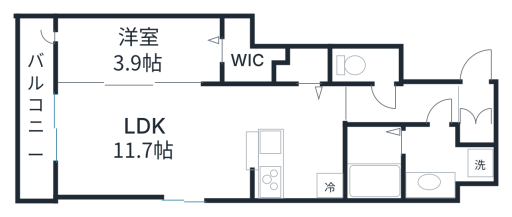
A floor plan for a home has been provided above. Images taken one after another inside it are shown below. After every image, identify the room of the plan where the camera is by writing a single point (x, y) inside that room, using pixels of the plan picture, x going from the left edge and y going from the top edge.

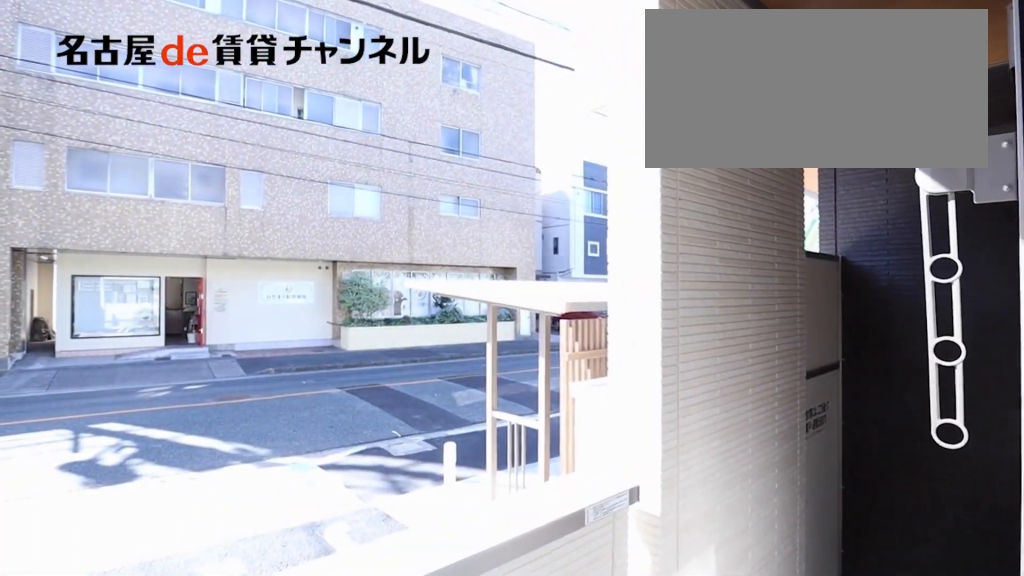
(38, 110)
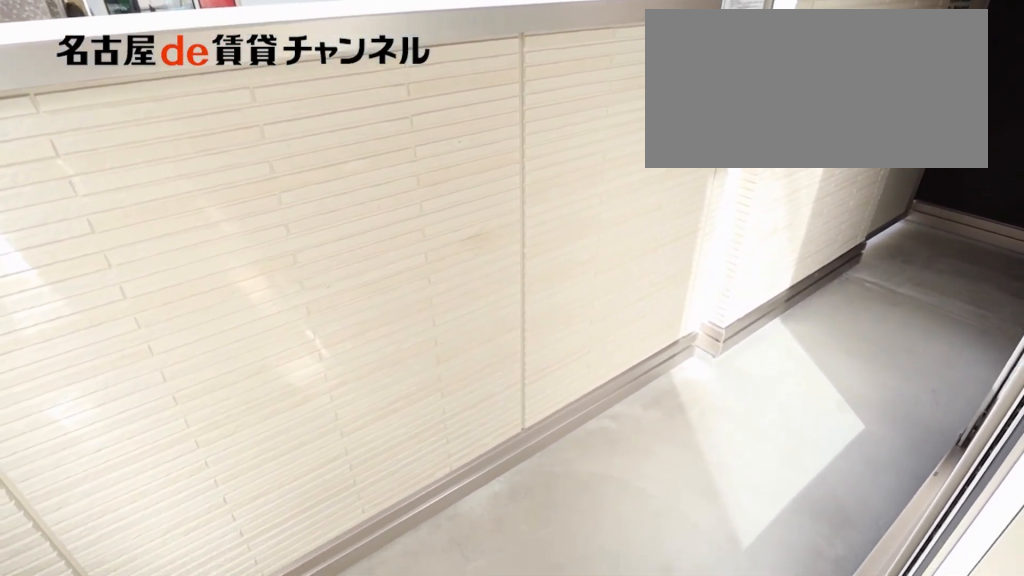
(38, 110)
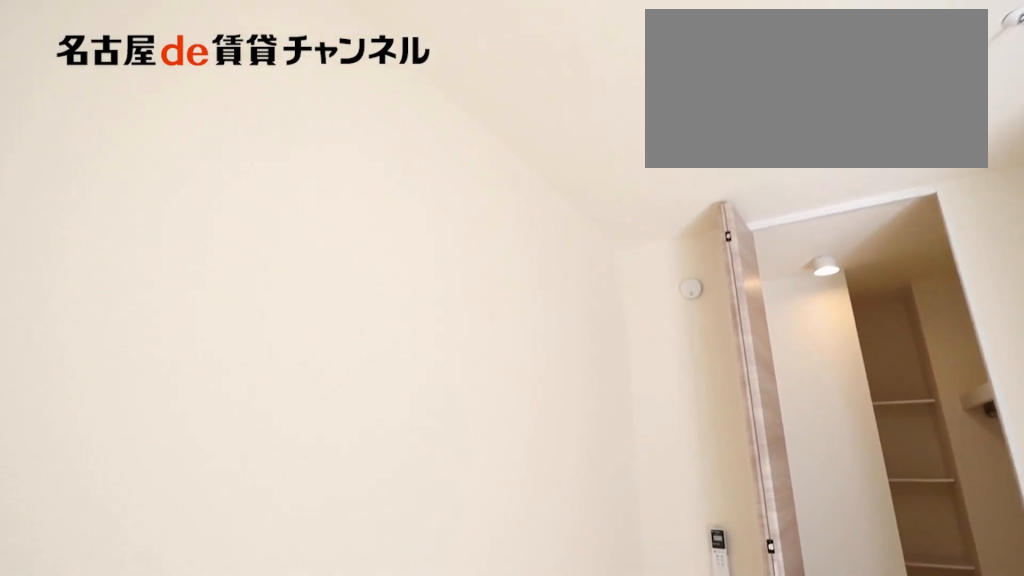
(139, 51)
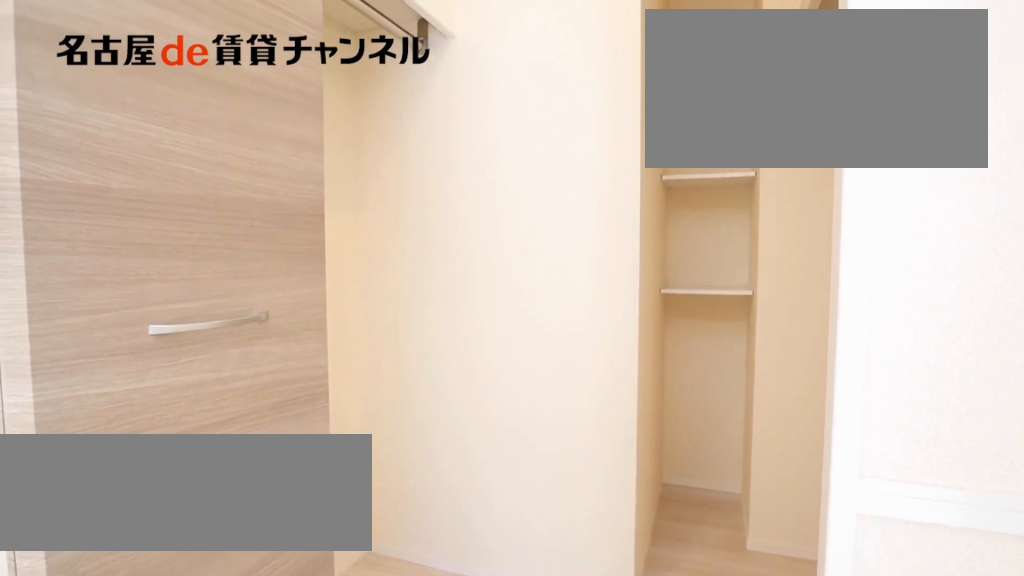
(246, 56)
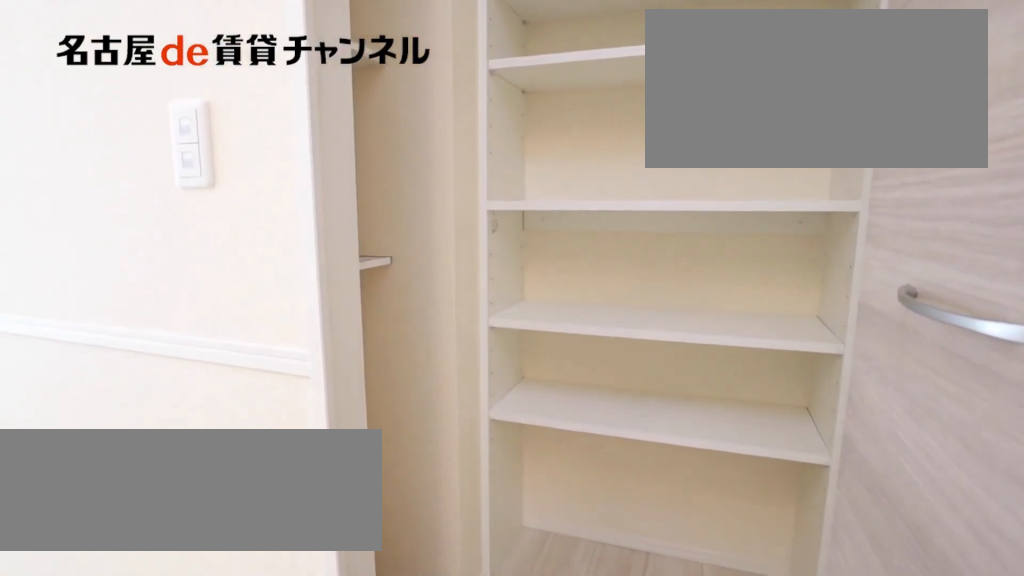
(302, 68)
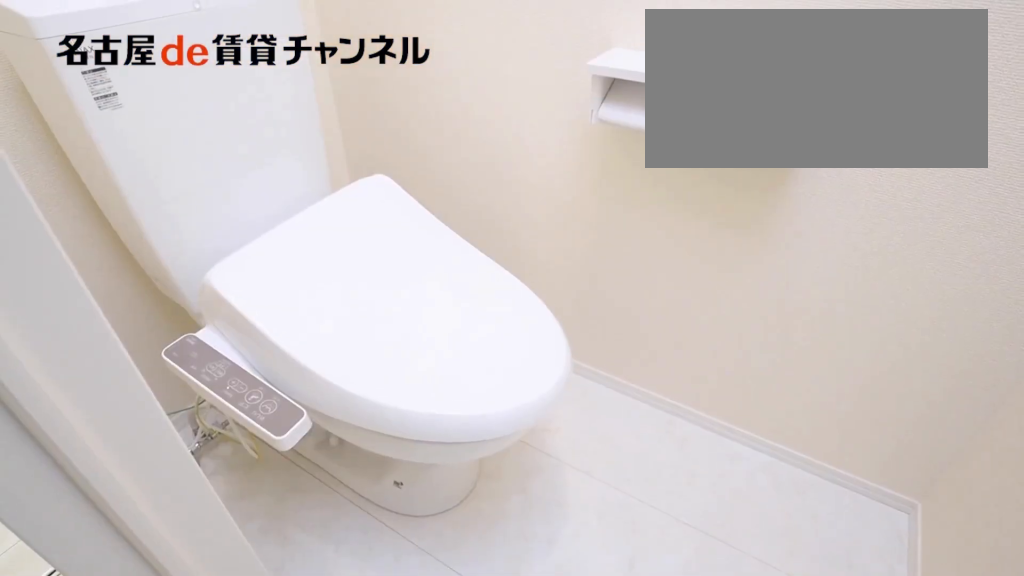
(366, 65)
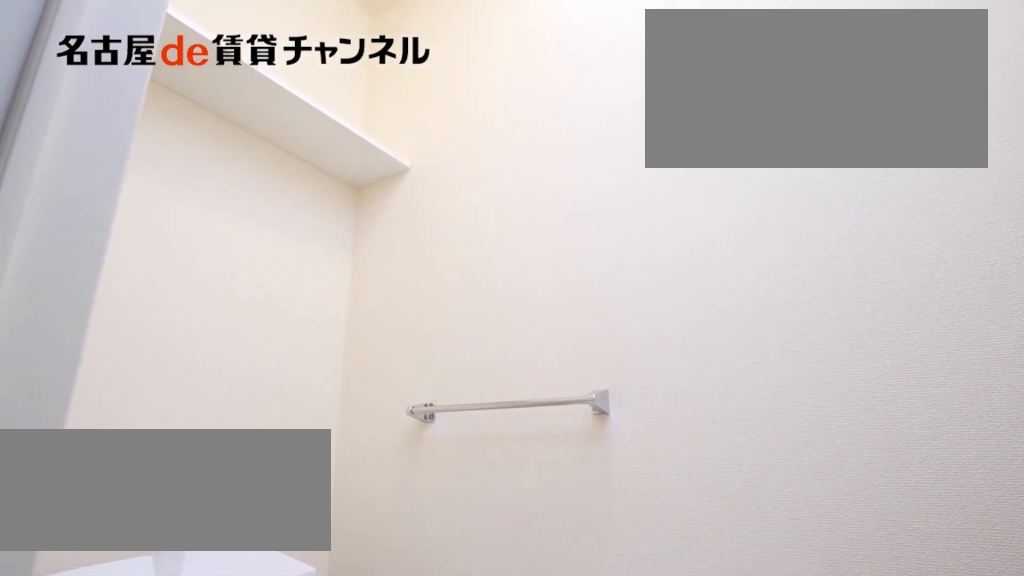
(366, 65)
